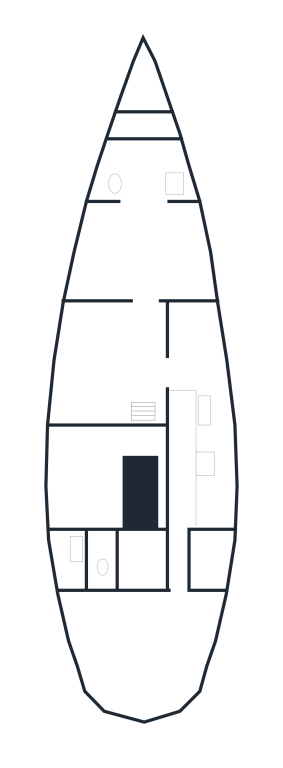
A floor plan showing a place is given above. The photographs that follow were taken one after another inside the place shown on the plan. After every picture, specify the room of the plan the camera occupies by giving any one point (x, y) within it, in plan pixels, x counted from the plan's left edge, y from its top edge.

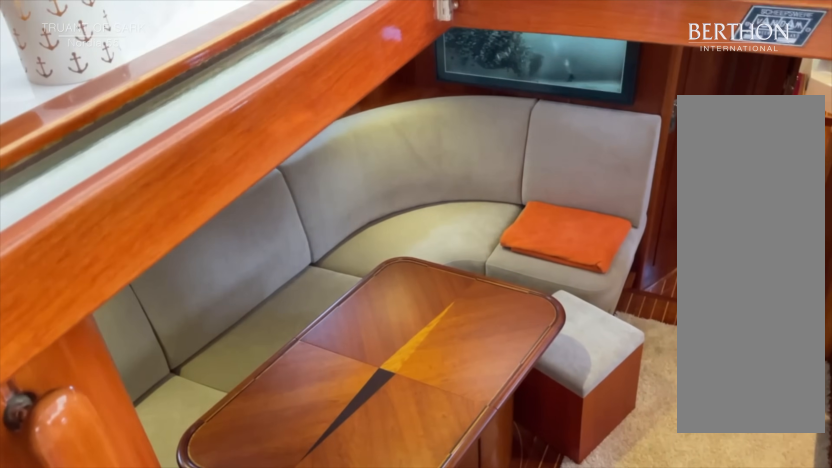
(140, 362)
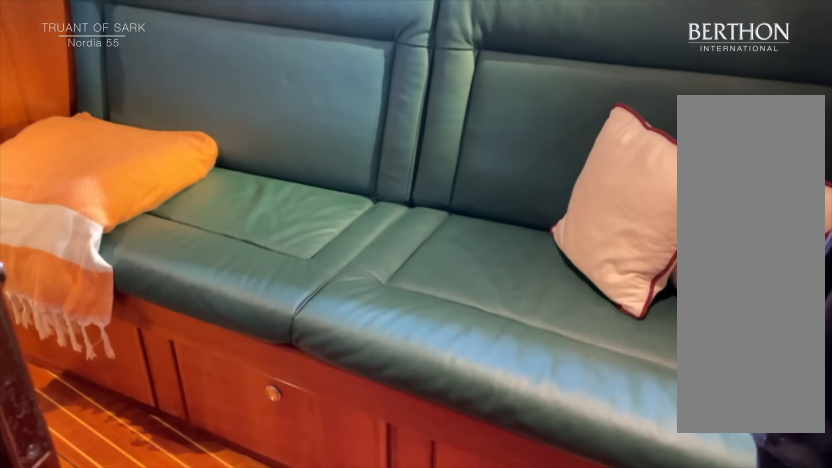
(139, 255)
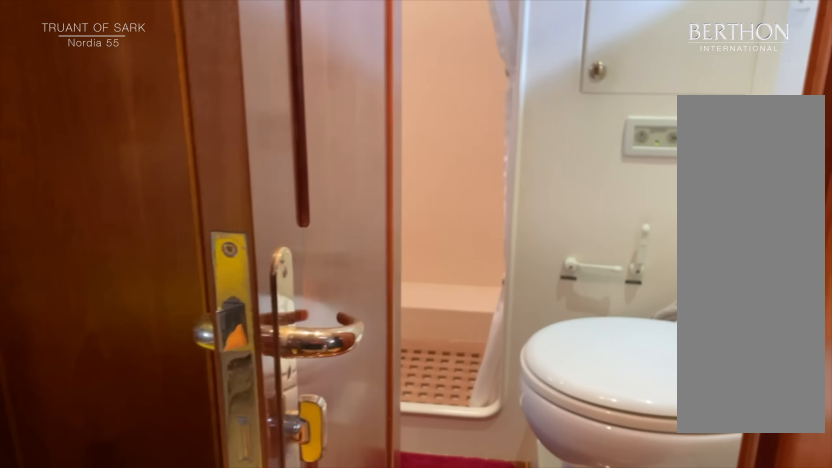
(139, 255)
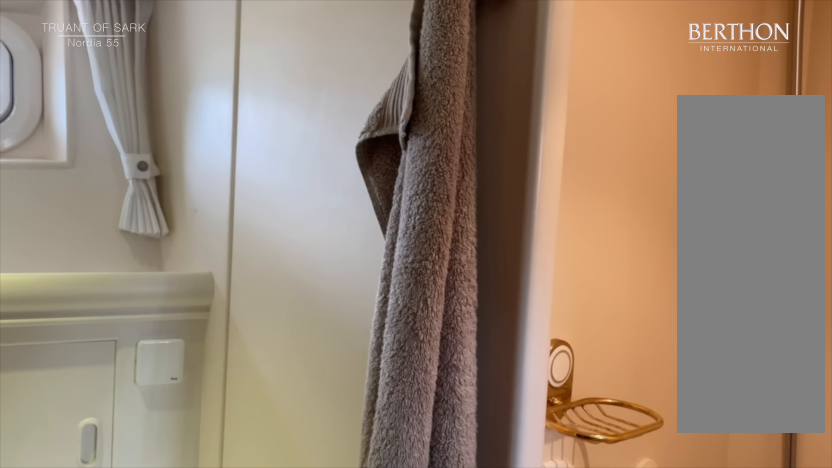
(140, 178)
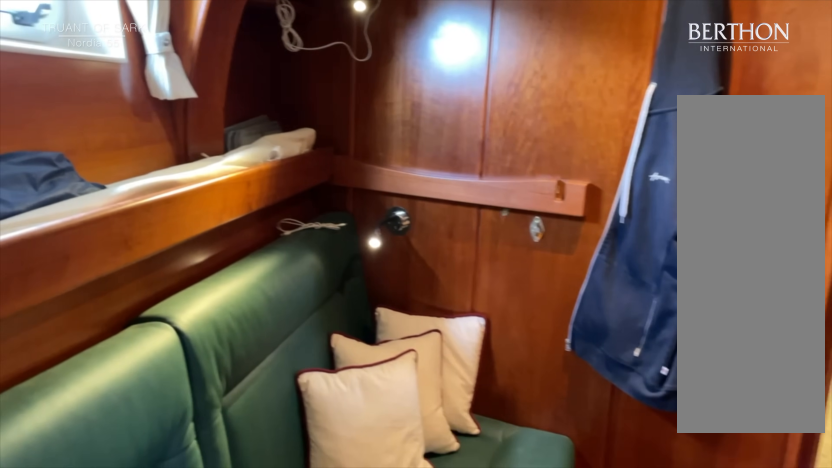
(140, 253)
